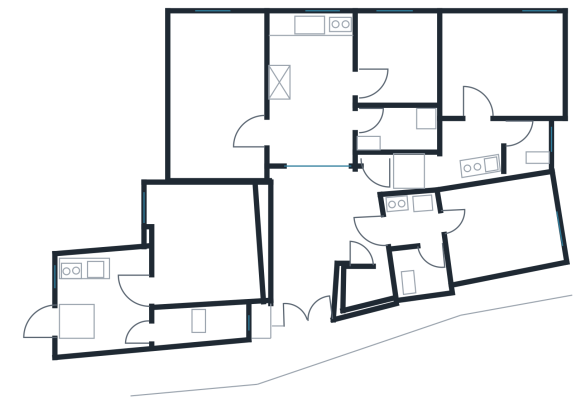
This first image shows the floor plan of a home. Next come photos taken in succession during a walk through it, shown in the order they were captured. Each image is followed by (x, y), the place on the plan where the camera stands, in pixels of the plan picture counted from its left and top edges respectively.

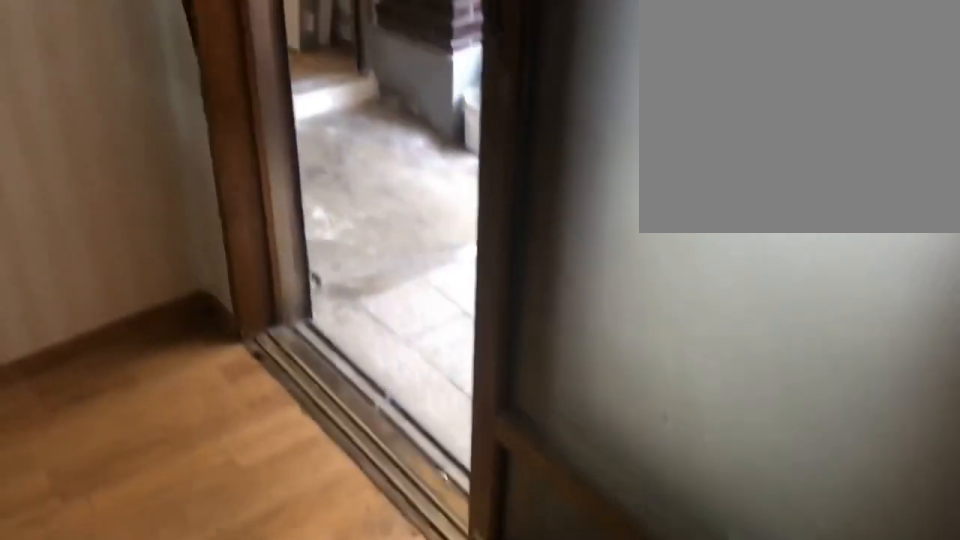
(315, 122)
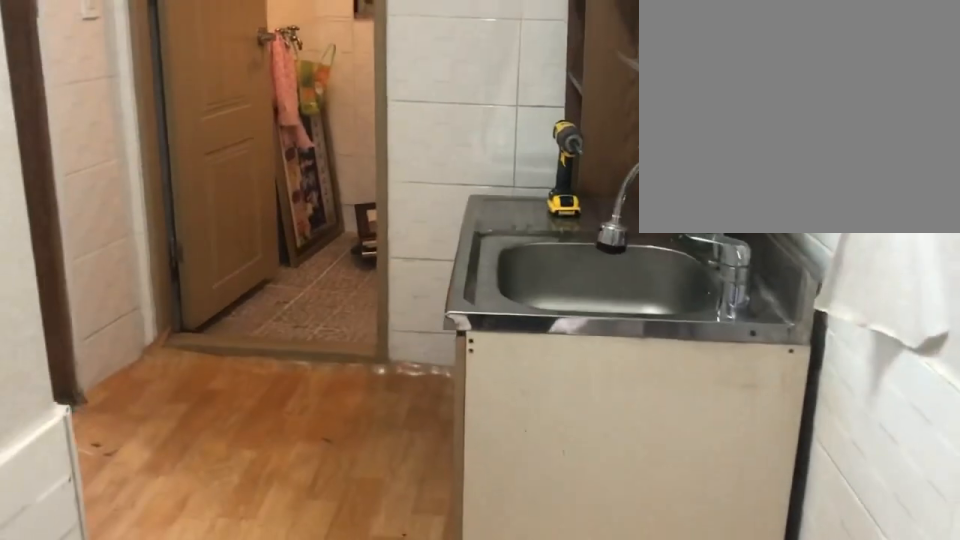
(445, 170)
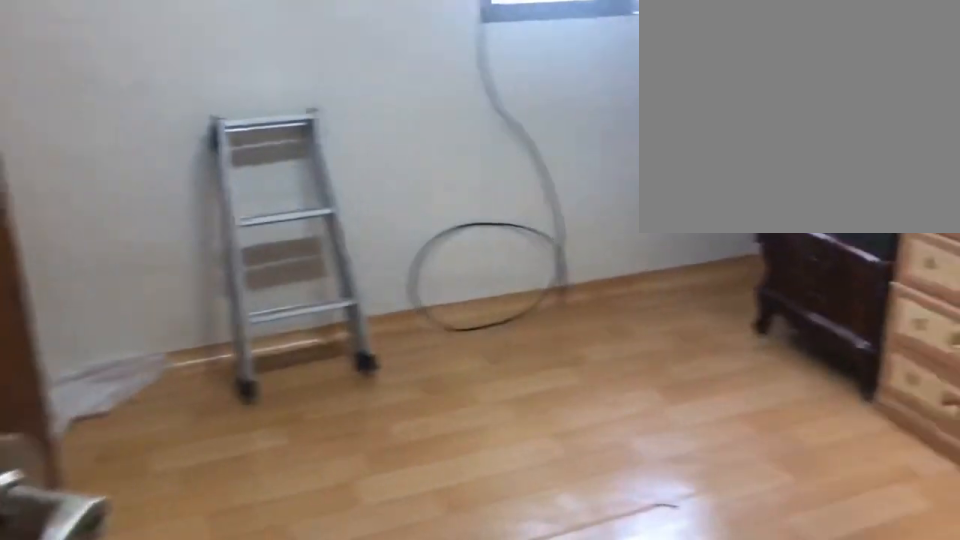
(475, 107)
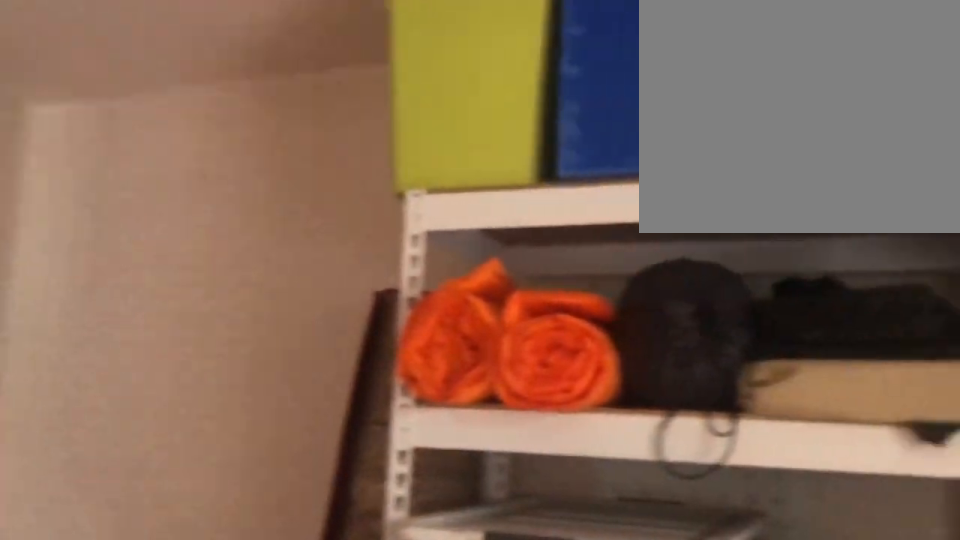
(493, 227)
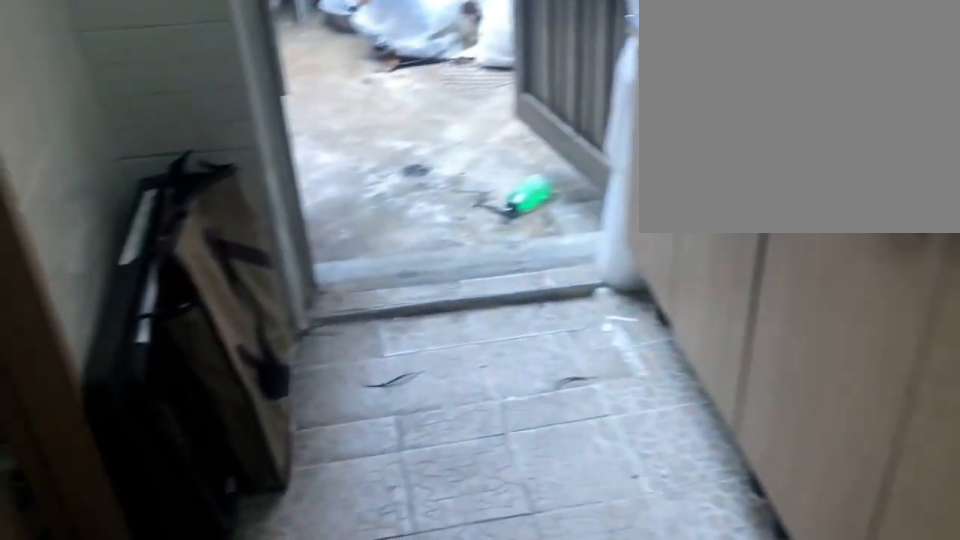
(451, 221)
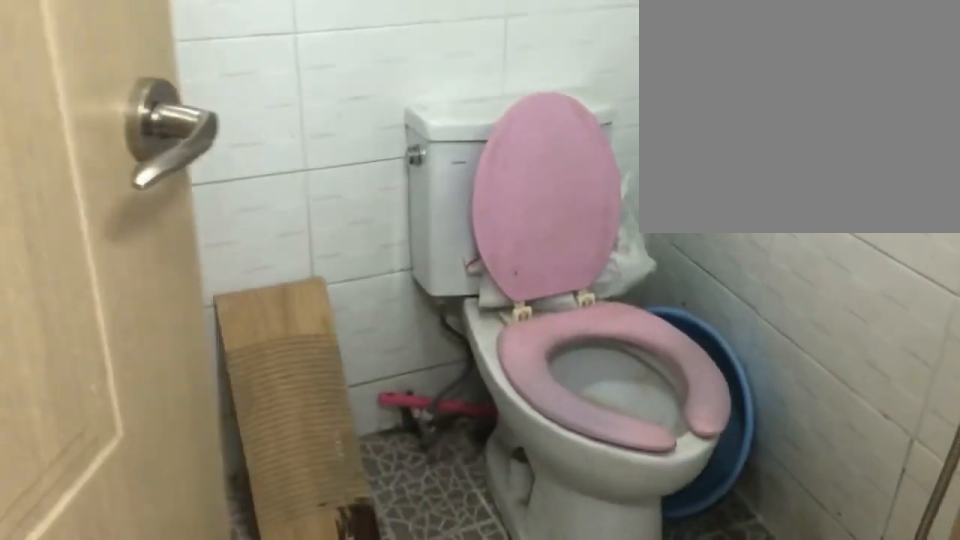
(423, 225)
